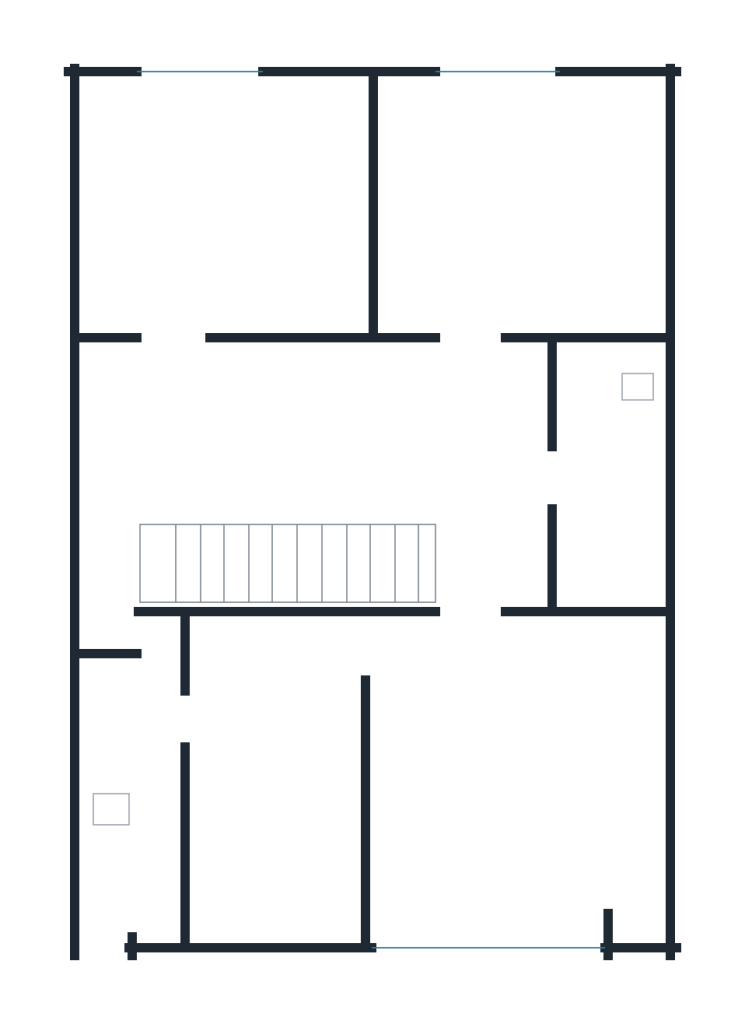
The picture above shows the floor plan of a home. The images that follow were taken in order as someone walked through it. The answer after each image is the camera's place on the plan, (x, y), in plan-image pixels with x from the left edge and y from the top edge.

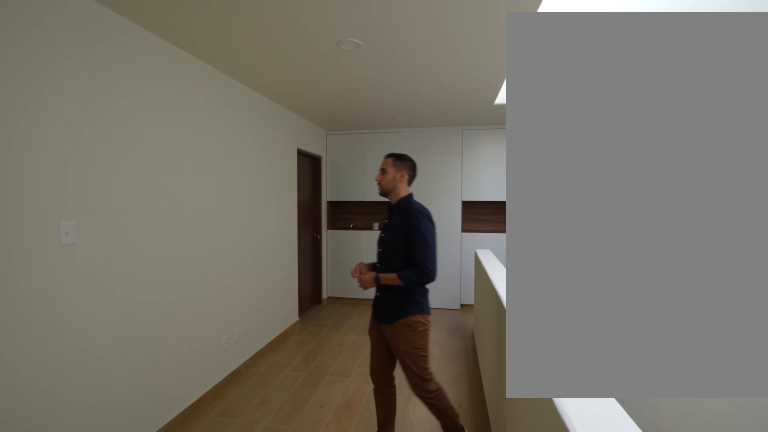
(109, 555)
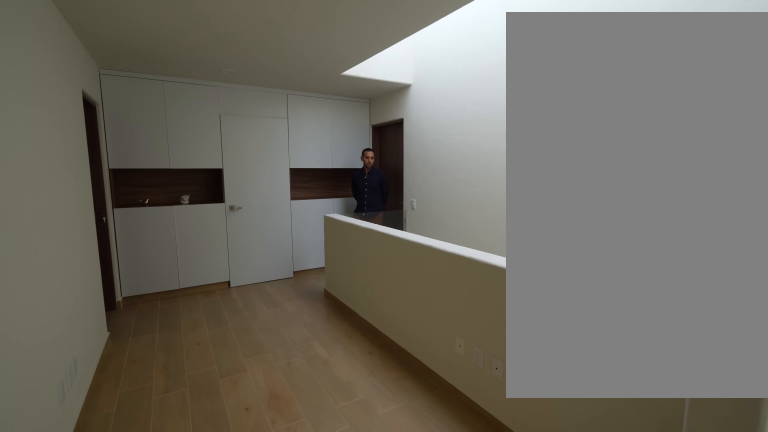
(98, 442)
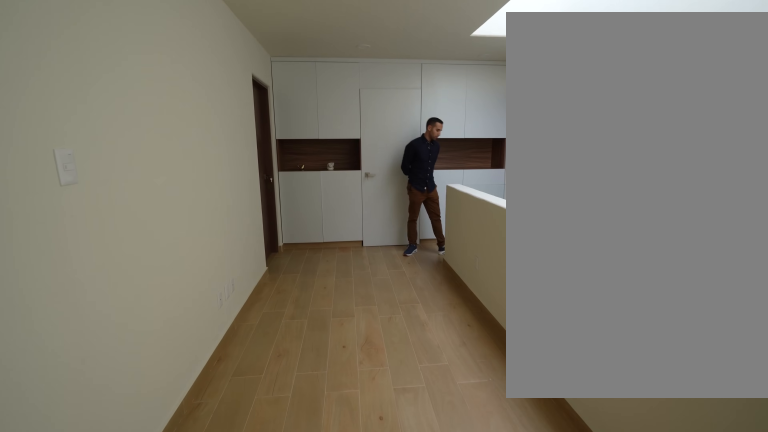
(111, 418)
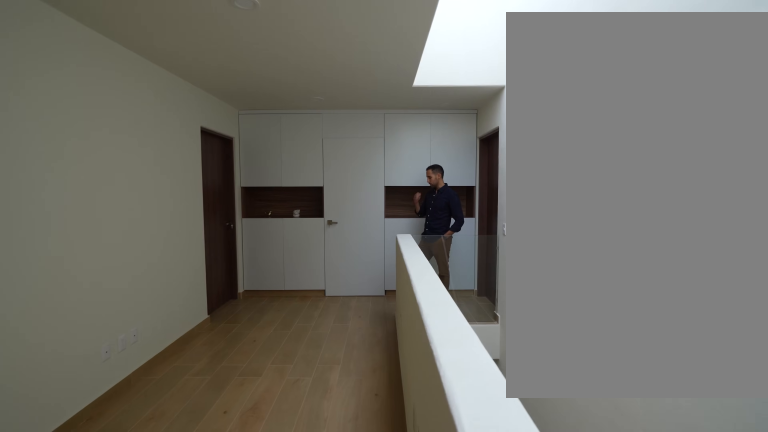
(164, 442)
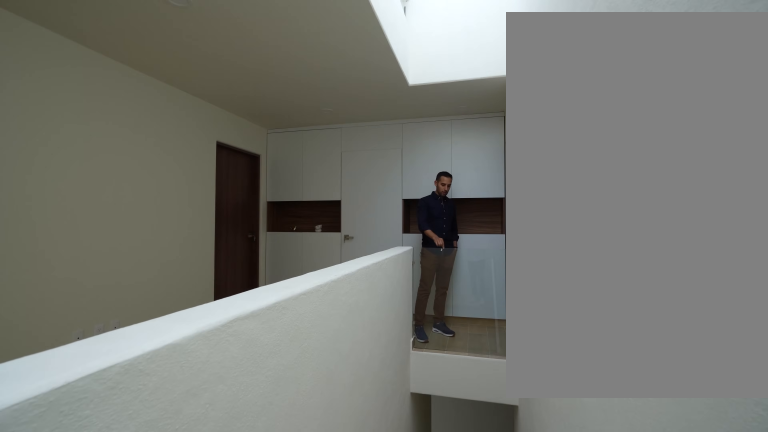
(135, 530)
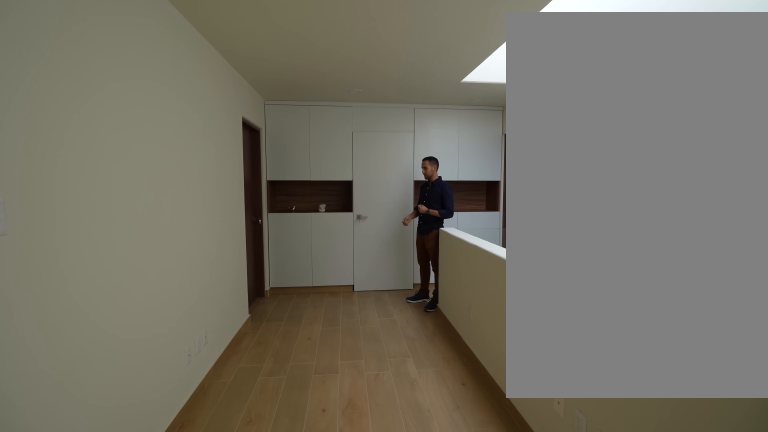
(137, 488)
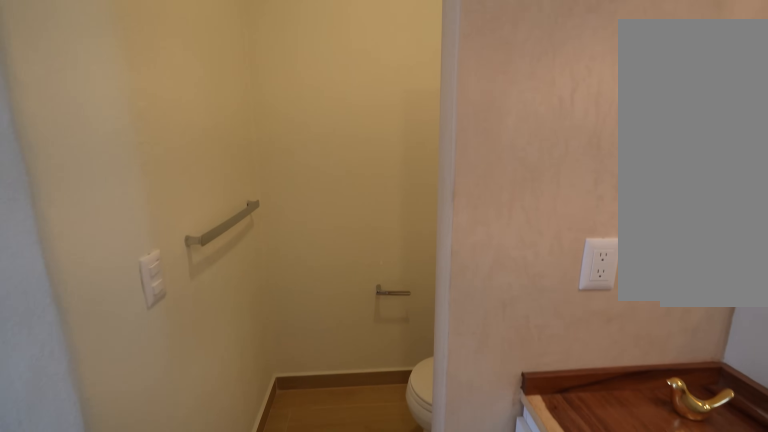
(570, 493)
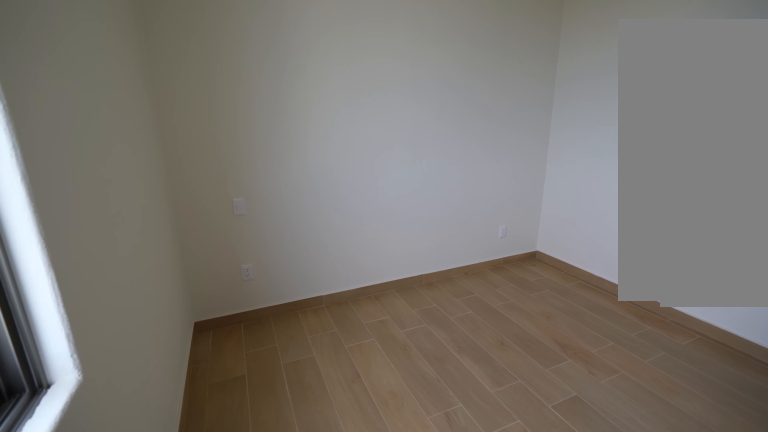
(453, 107)
